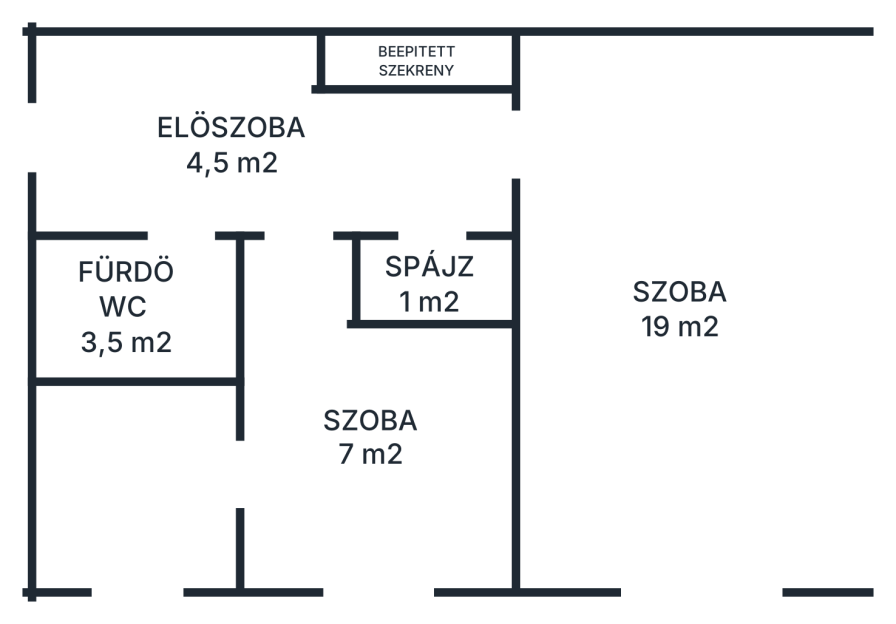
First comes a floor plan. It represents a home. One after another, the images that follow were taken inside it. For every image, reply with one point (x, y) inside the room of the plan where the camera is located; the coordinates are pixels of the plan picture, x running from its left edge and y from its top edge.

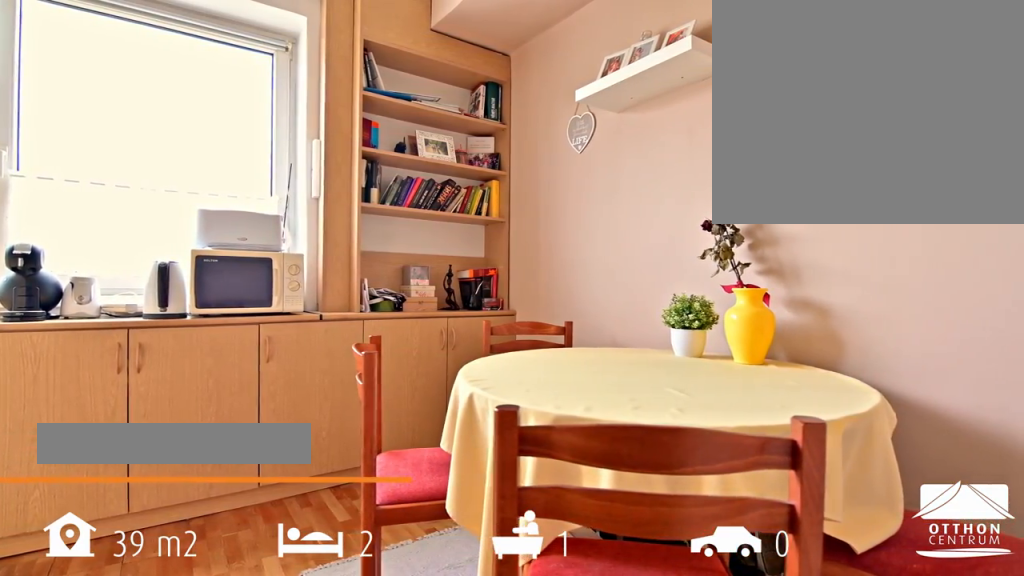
(368, 432)
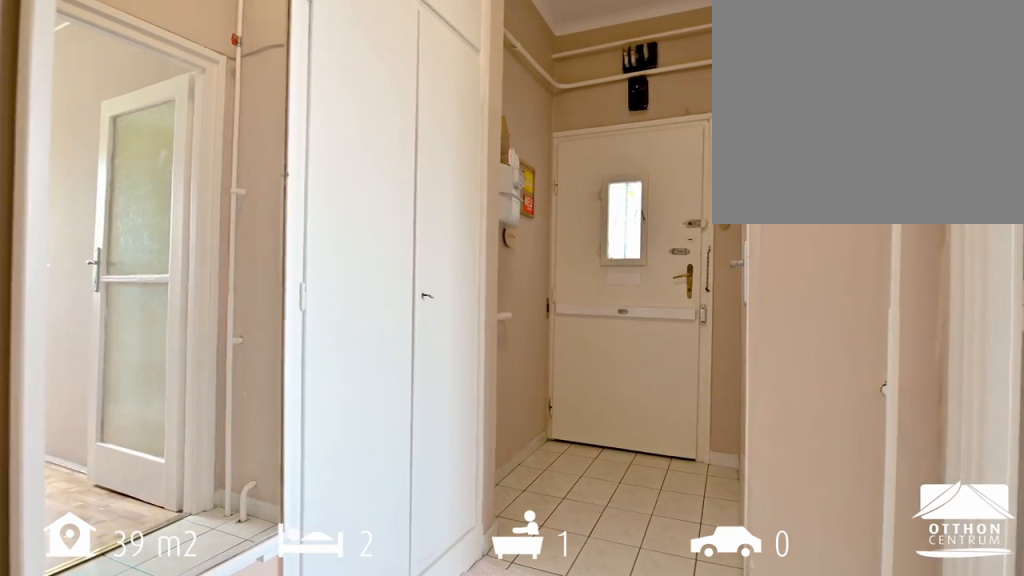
(244, 141)
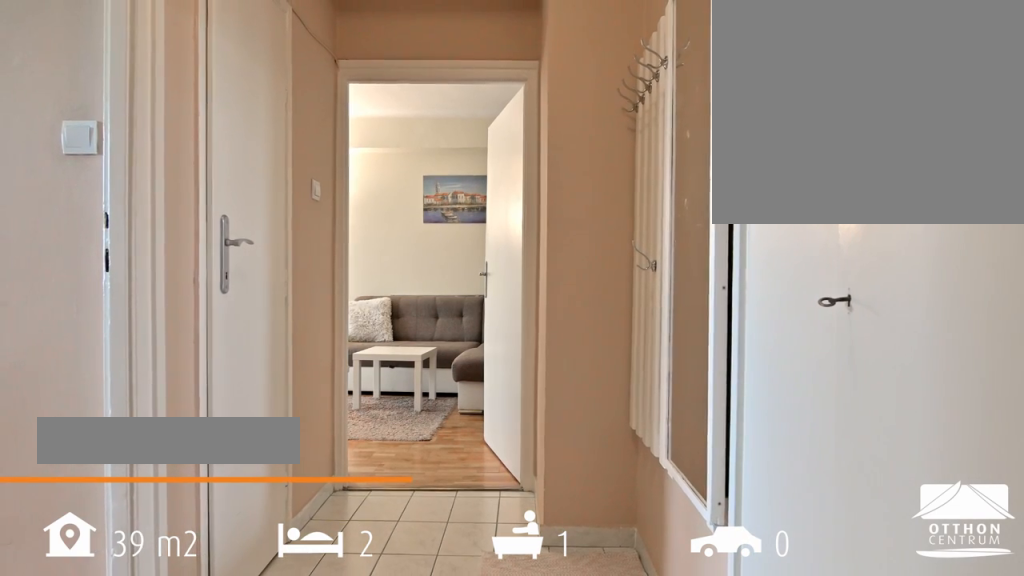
(244, 141)
